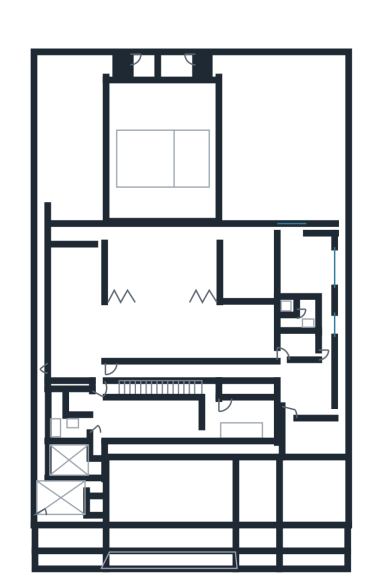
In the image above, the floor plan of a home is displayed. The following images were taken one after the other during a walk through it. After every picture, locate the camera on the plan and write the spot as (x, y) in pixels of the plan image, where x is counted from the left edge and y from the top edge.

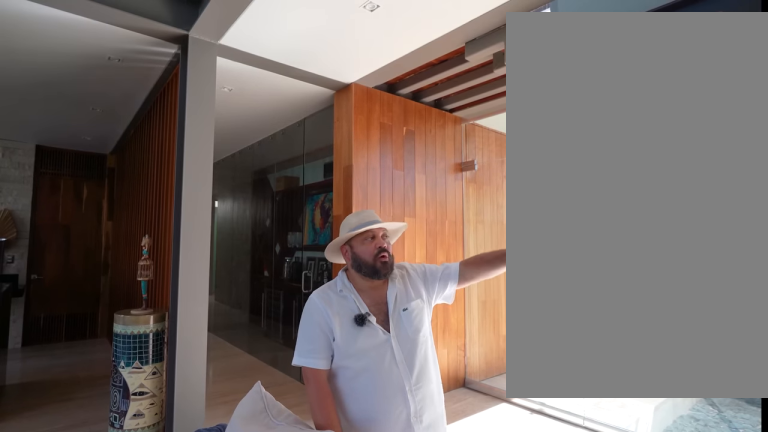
(177, 363)
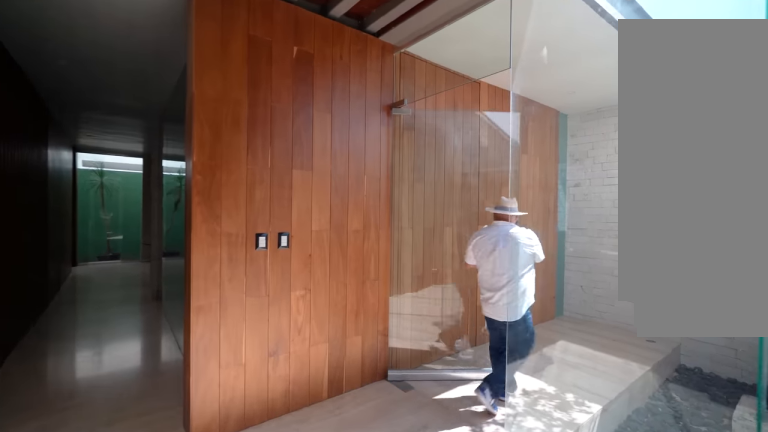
(181, 376)
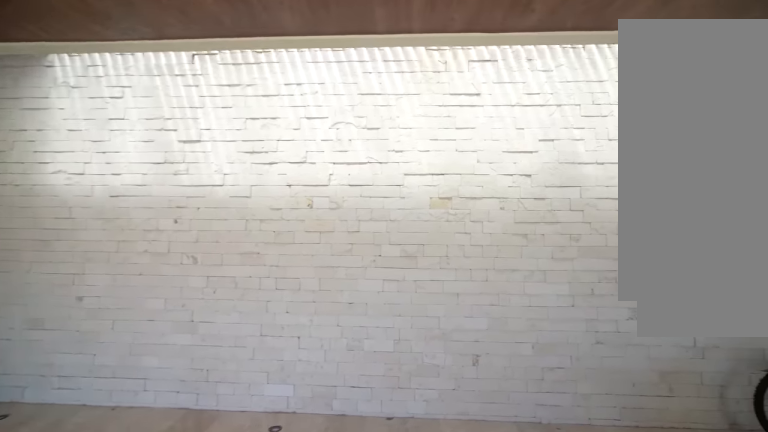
(150, 490)
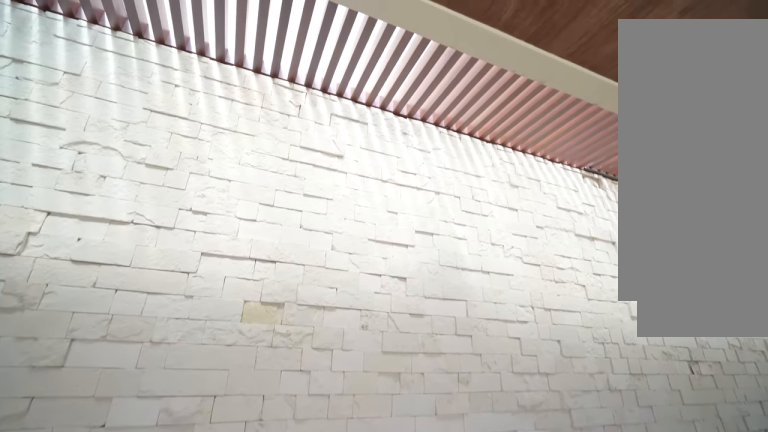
(144, 478)
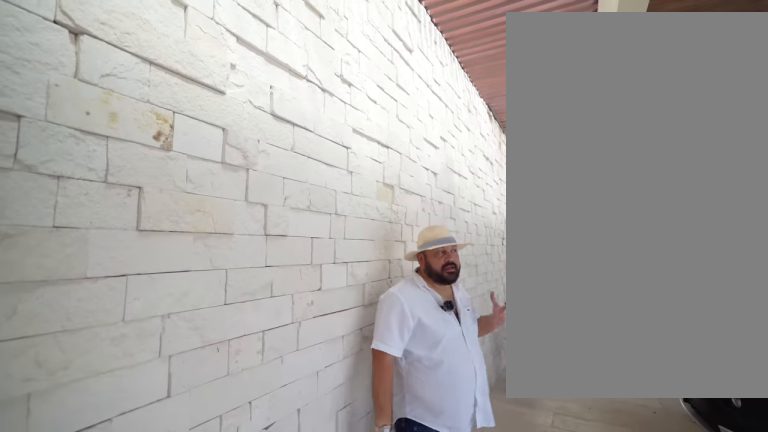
(147, 460)
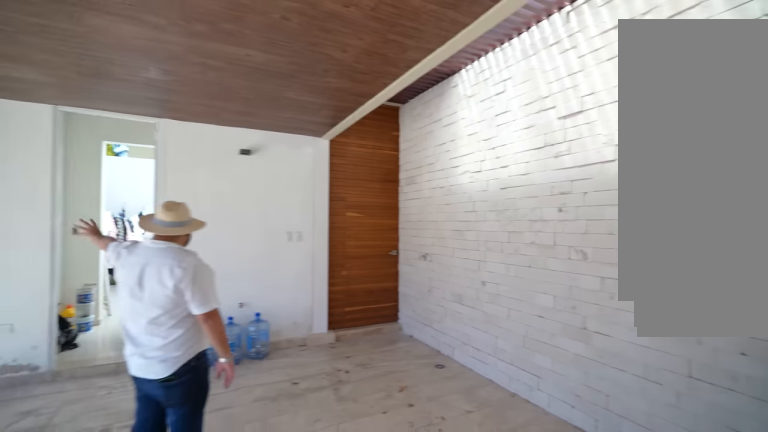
(147, 456)
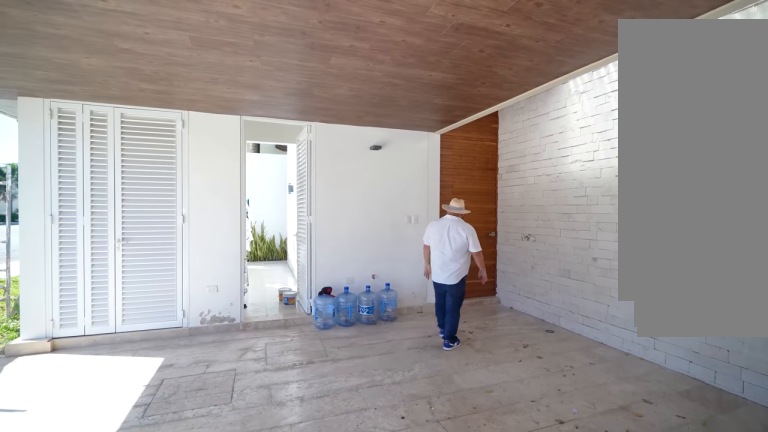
(156, 483)
